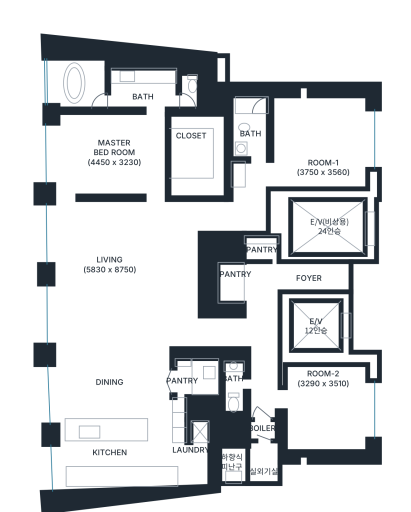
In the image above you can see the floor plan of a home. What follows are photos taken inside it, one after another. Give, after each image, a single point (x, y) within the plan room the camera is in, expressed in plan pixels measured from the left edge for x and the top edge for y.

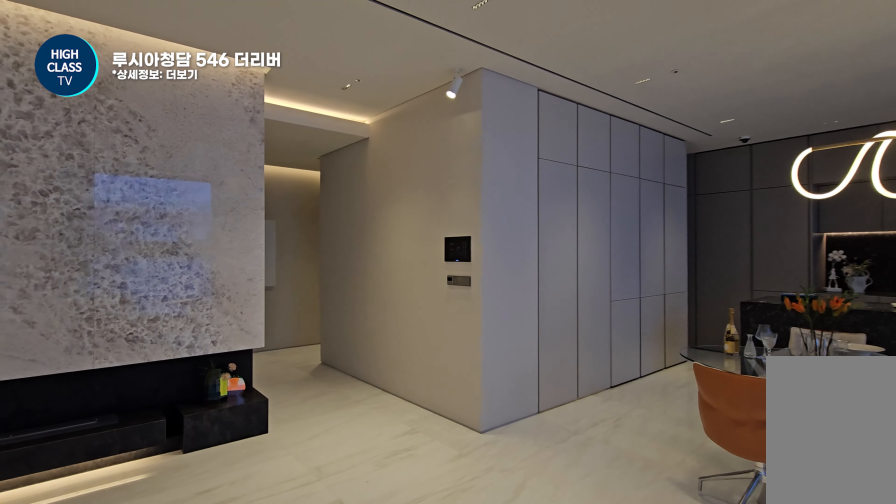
(124, 270)
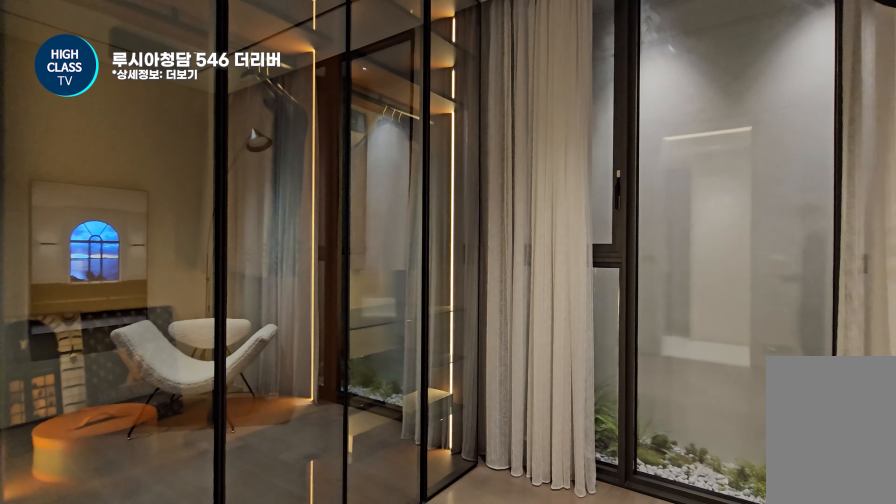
(324, 406)
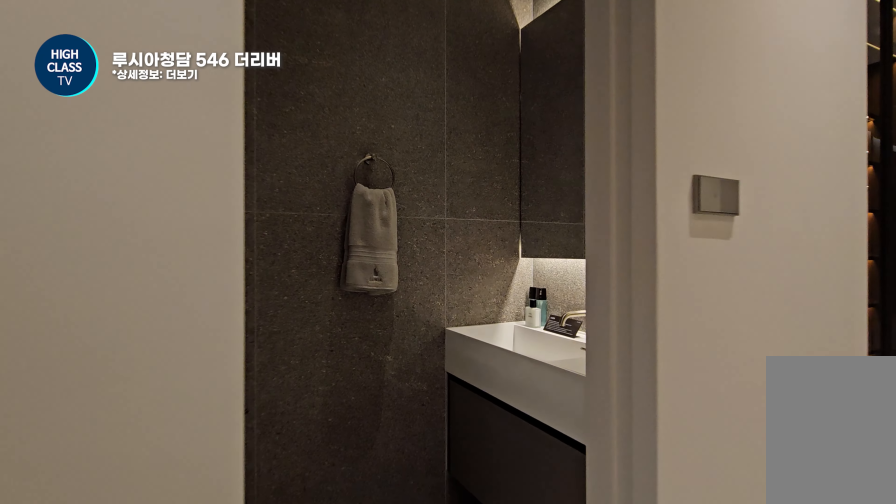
(235, 383)
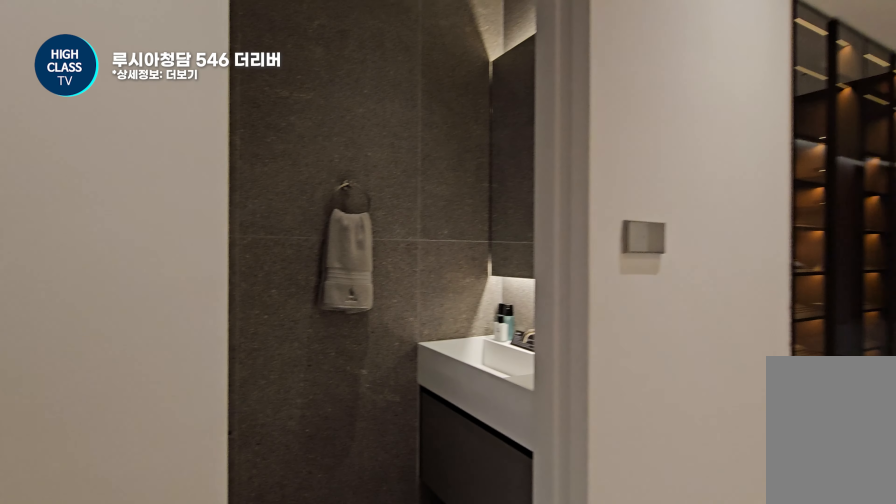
(235, 383)
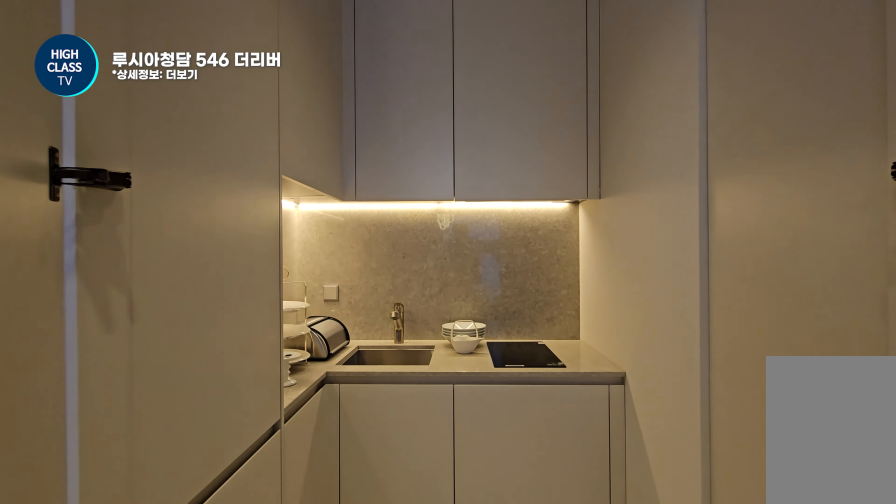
(129, 404)
